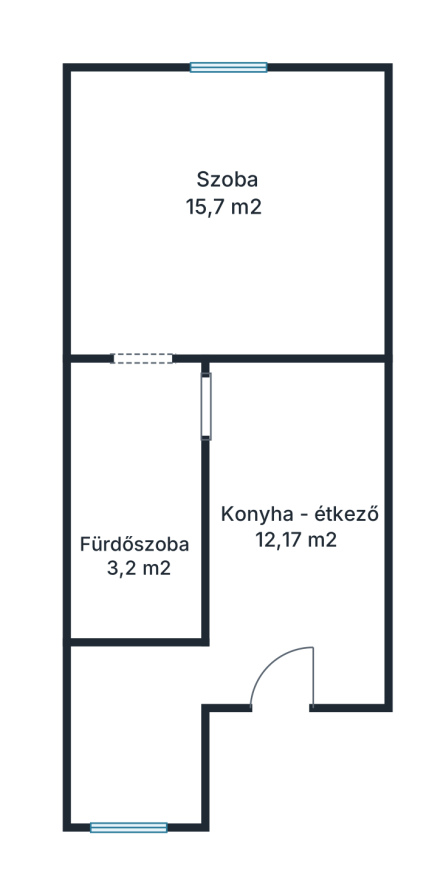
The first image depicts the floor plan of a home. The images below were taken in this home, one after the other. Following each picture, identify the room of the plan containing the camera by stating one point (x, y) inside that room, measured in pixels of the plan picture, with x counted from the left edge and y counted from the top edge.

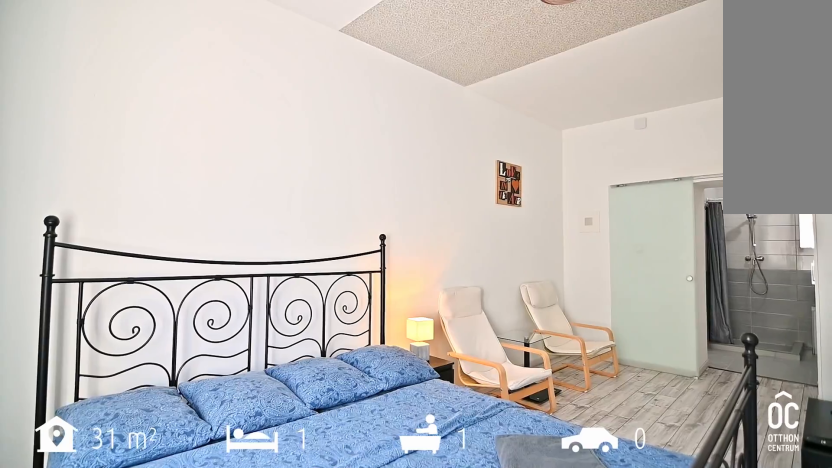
(228, 210)
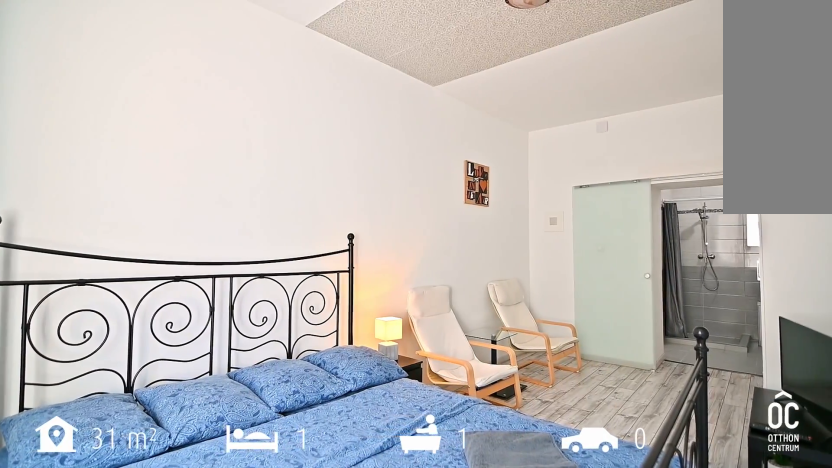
(228, 210)
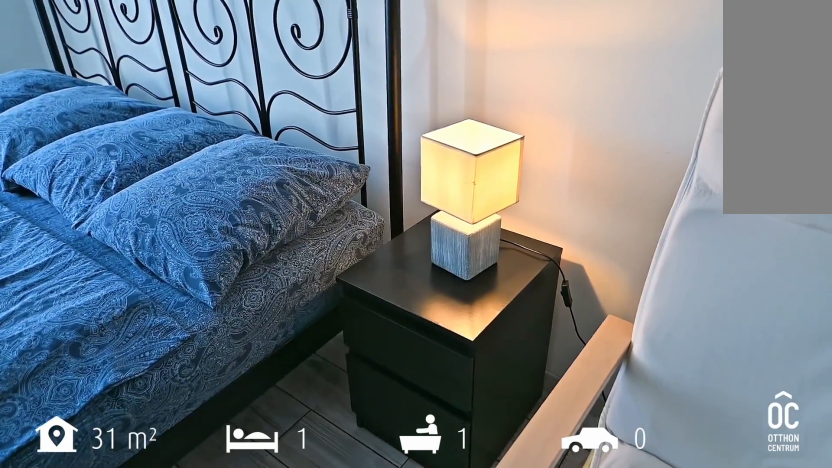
(229, 210)
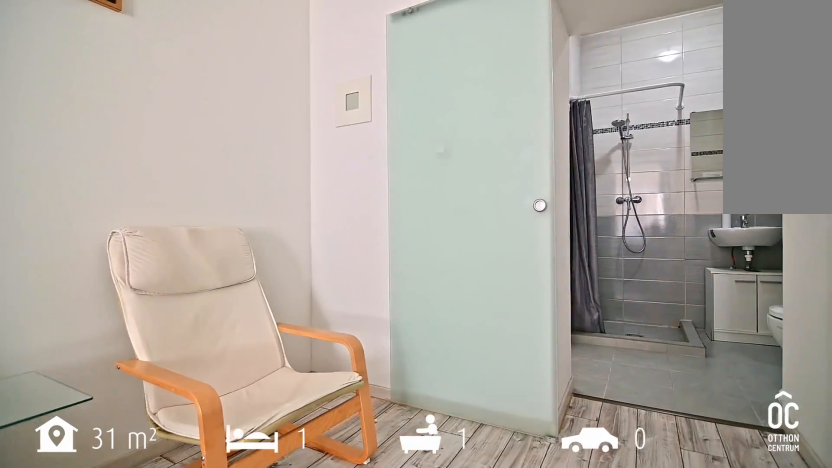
(228, 210)
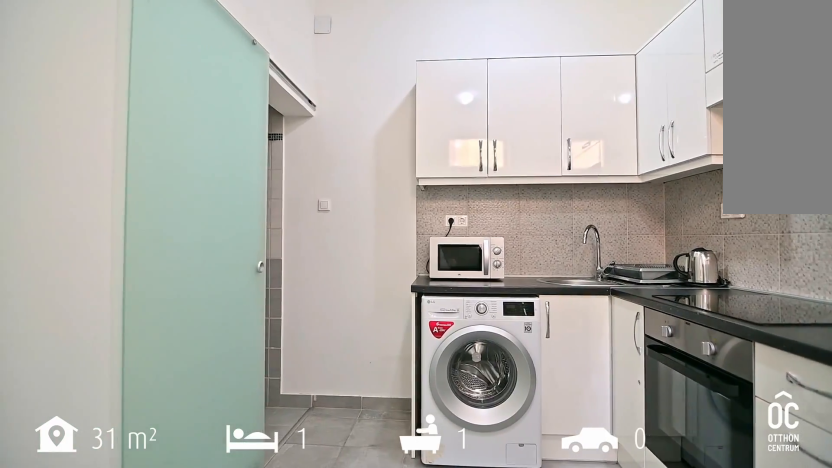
(294, 542)
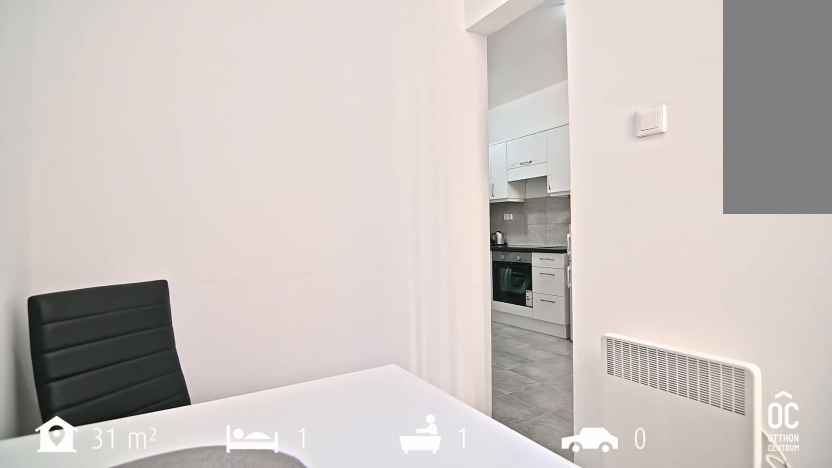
(134, 731)
